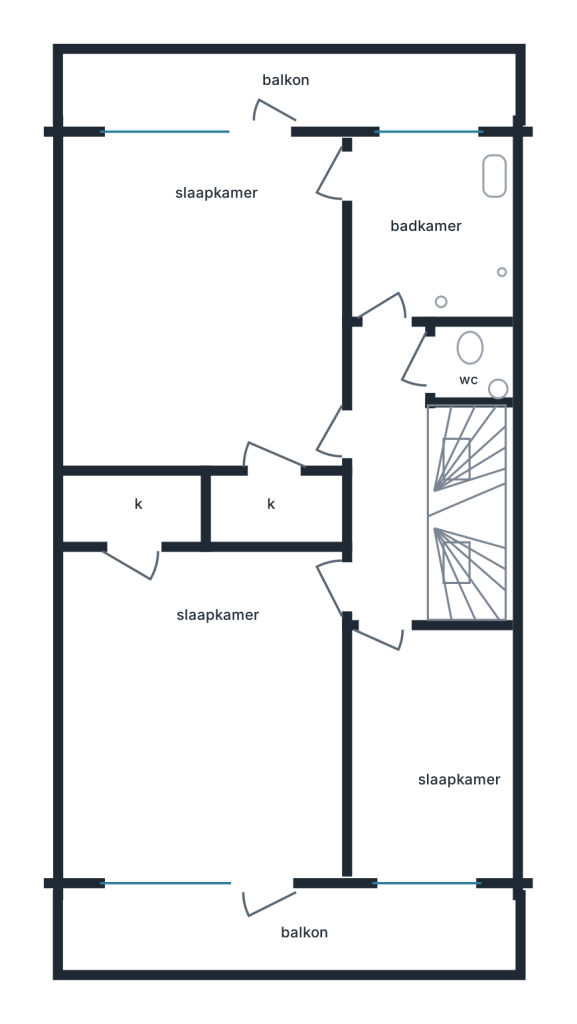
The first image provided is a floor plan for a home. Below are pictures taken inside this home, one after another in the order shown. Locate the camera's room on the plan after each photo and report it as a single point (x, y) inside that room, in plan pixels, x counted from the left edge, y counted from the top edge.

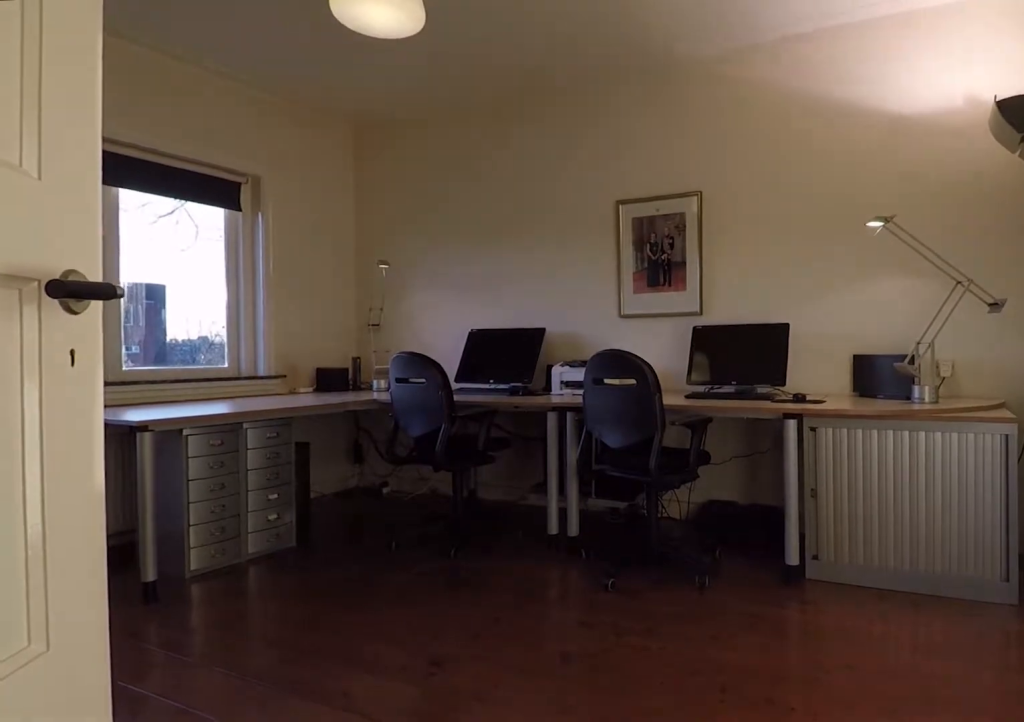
(202, 708)
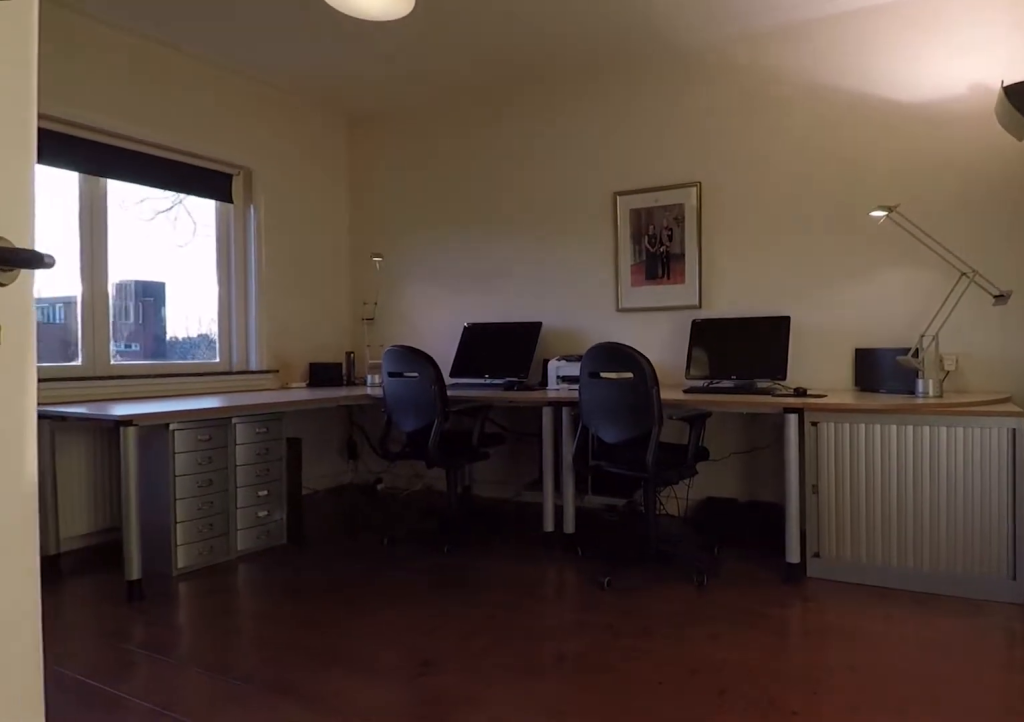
(202, 708)
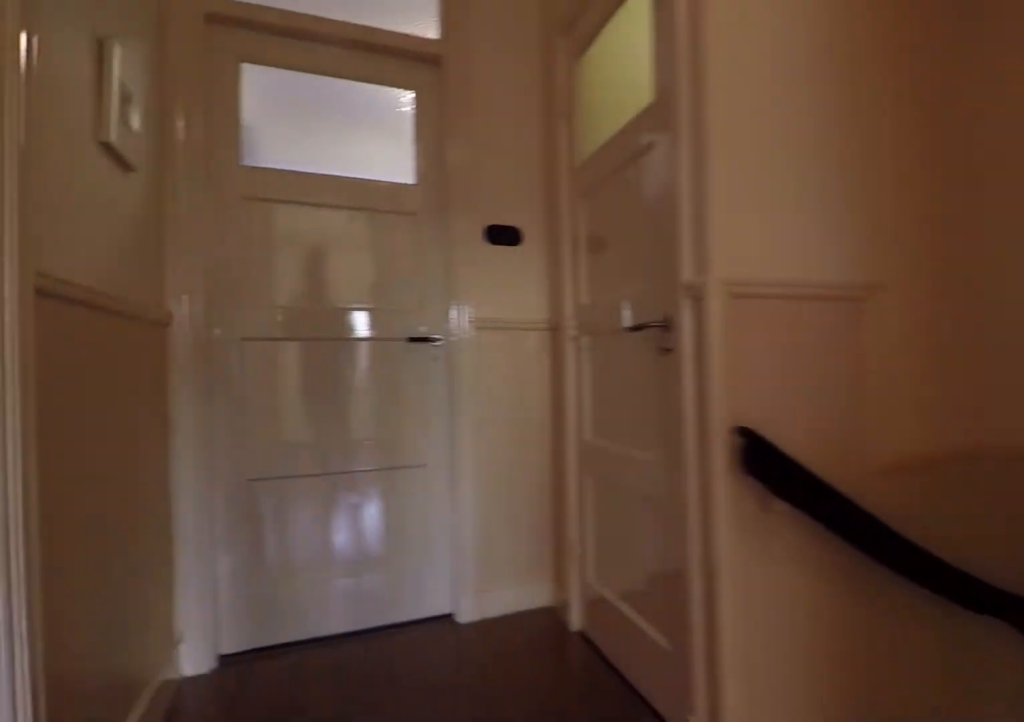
(390, 474)
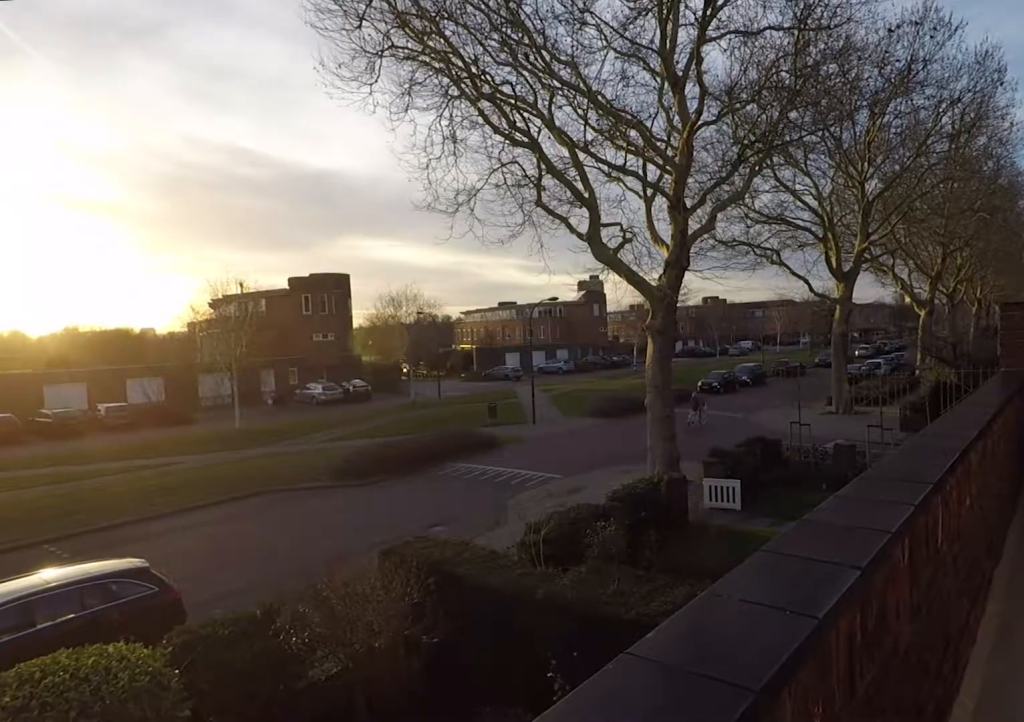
(284, 933)
